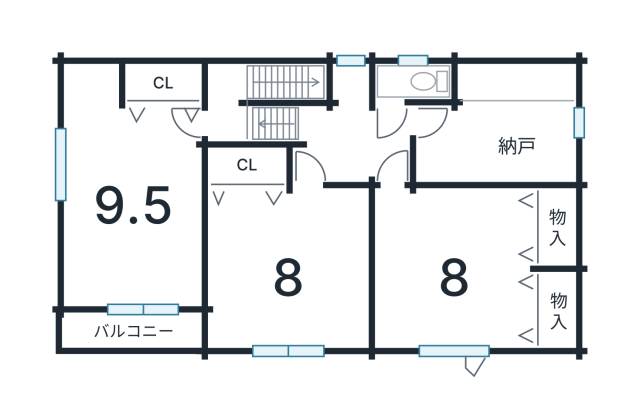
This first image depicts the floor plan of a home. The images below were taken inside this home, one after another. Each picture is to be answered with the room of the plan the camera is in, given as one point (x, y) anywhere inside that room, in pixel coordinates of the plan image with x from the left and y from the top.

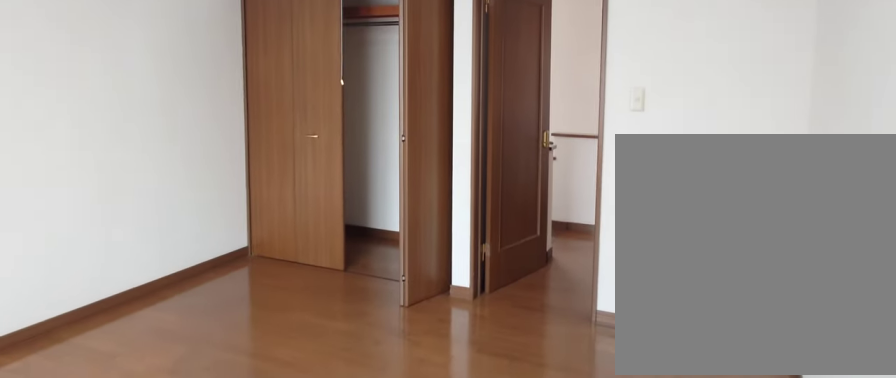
(286, 267)
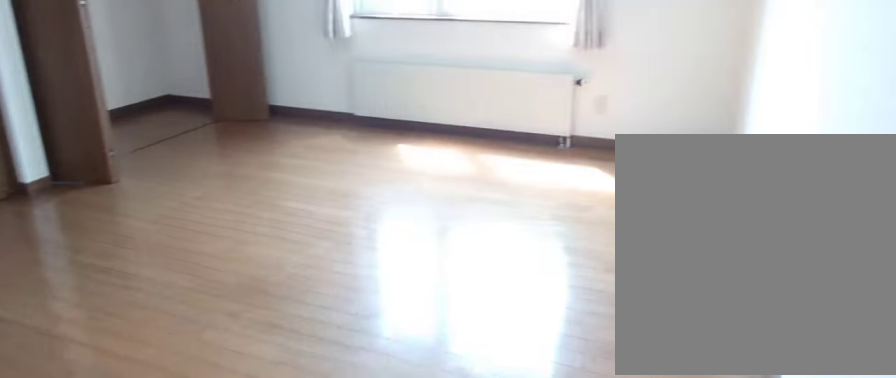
(454, 273)
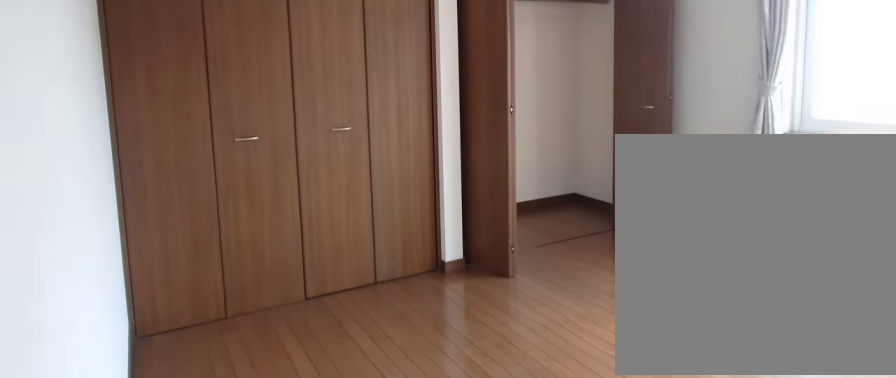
(454, 273)
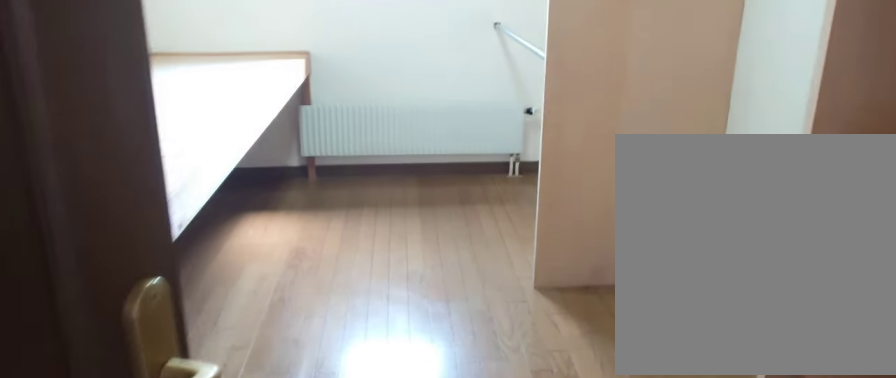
(491, 132)
